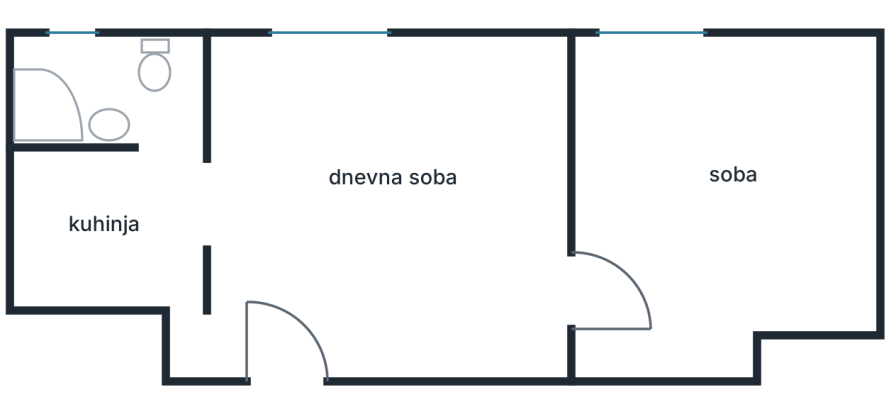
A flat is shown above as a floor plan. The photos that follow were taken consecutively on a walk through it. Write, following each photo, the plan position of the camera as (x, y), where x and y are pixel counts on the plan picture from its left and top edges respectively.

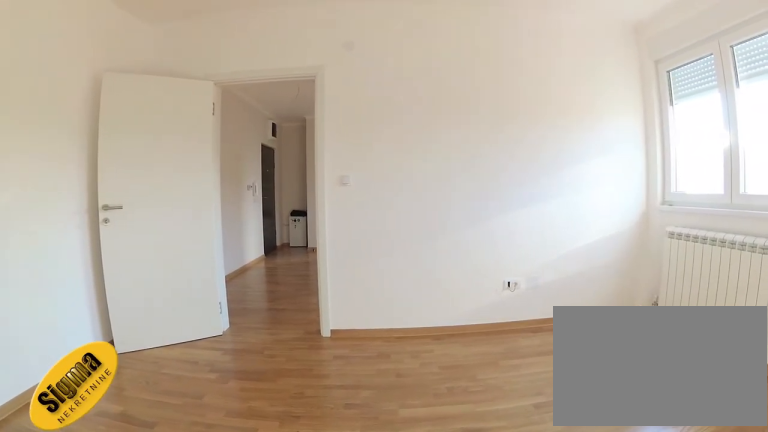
(835, 229)
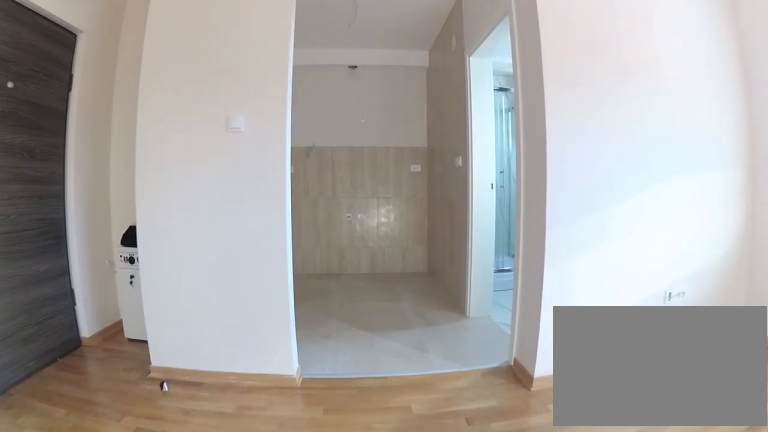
(396, 236)
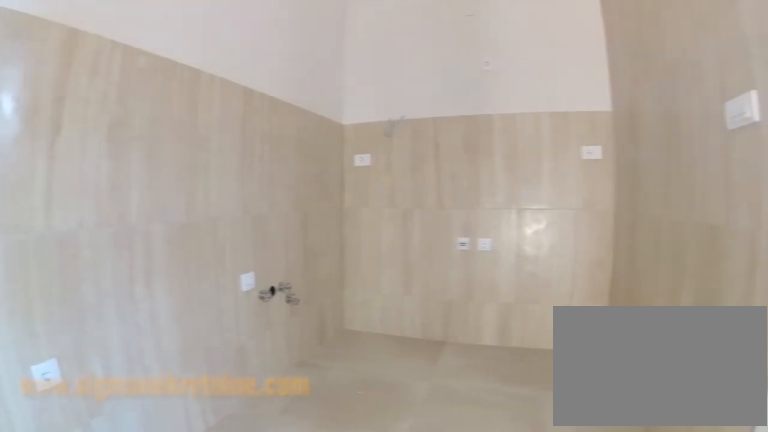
(197, 195)
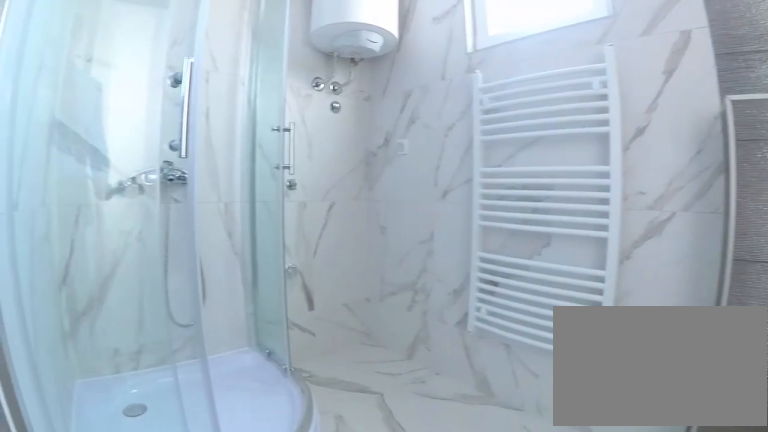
(164, 134)
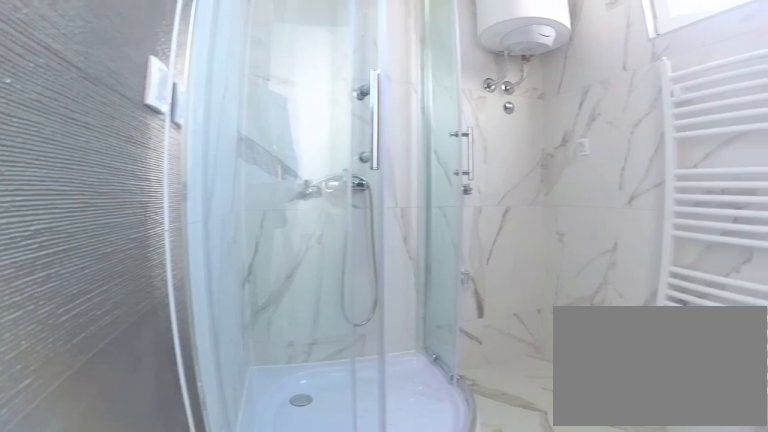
(169, 124)
